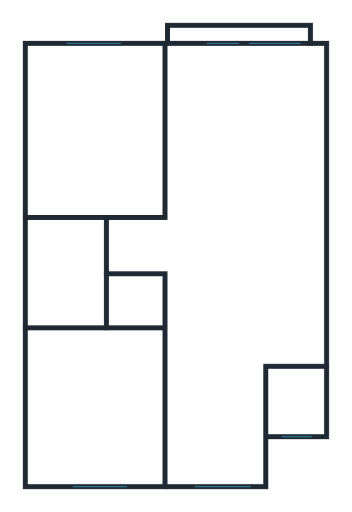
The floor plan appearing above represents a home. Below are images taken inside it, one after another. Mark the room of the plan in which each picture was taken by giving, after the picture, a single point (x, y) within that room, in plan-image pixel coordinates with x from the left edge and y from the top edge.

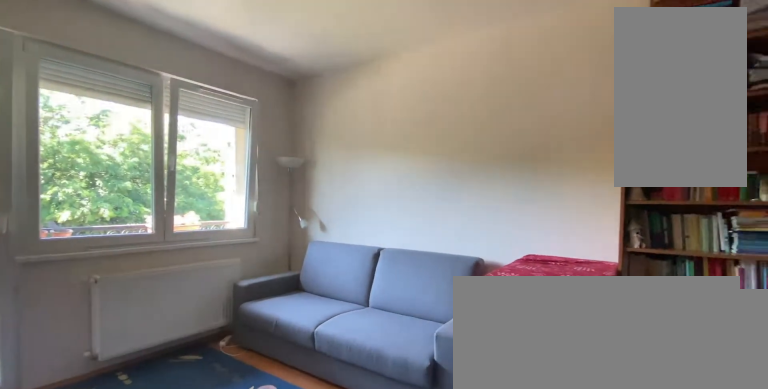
(228, 236)
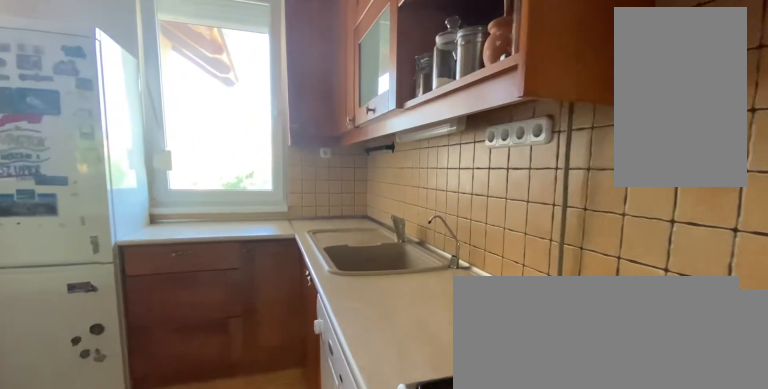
(212, 410)
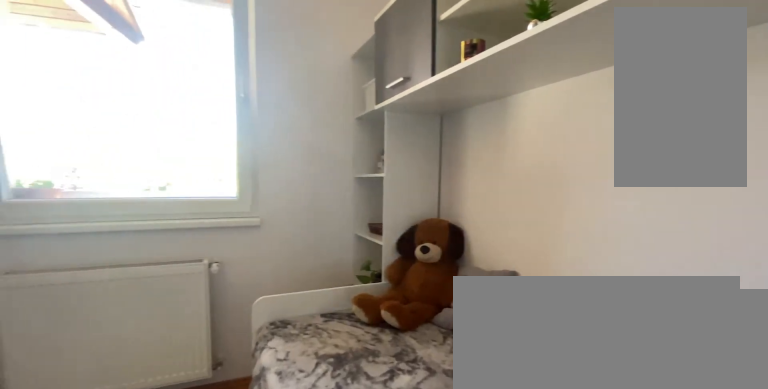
(106, 410)
